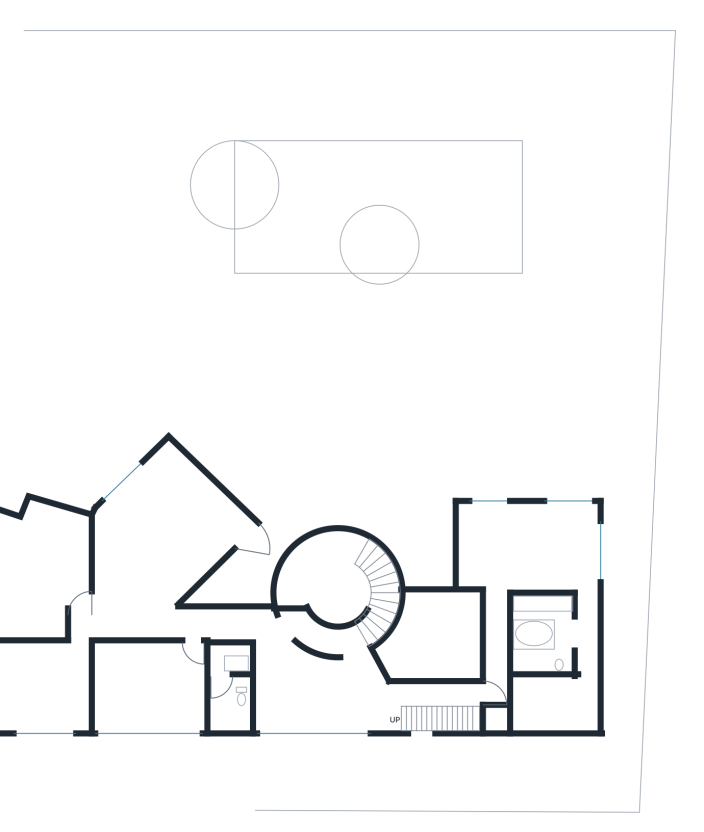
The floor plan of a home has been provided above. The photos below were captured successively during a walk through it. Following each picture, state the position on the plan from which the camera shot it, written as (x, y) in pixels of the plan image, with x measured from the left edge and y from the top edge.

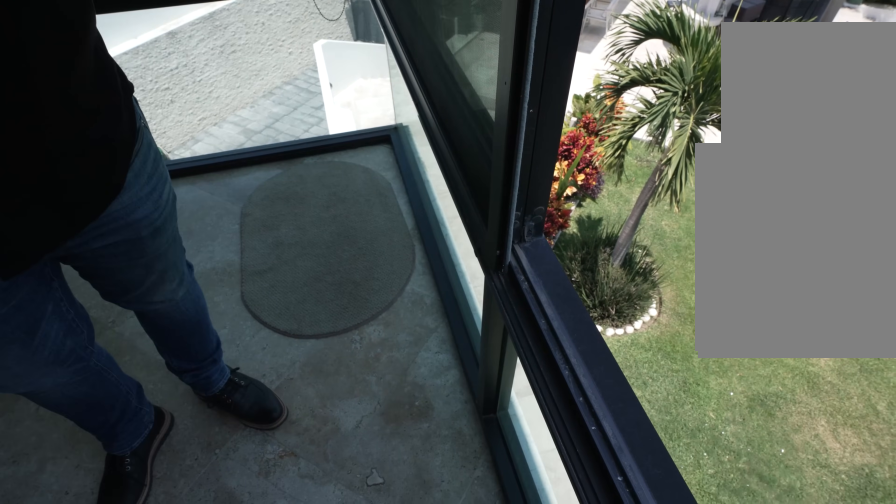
(169, 472)
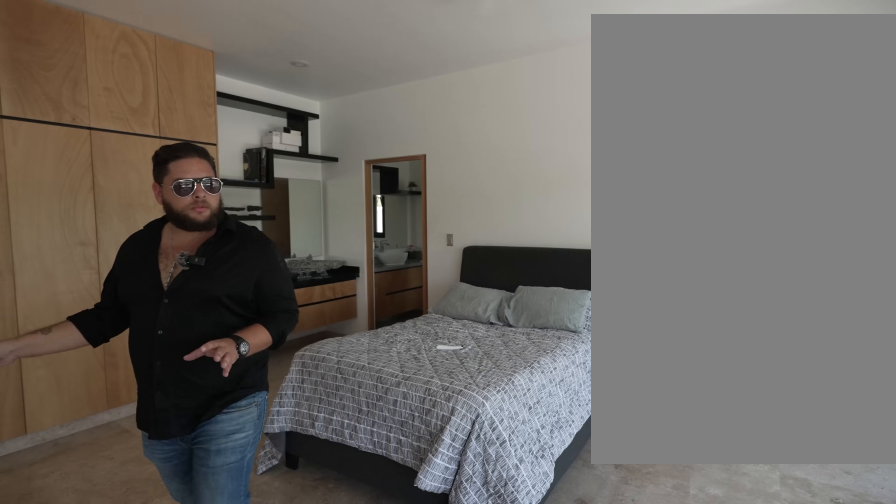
(54, 564)
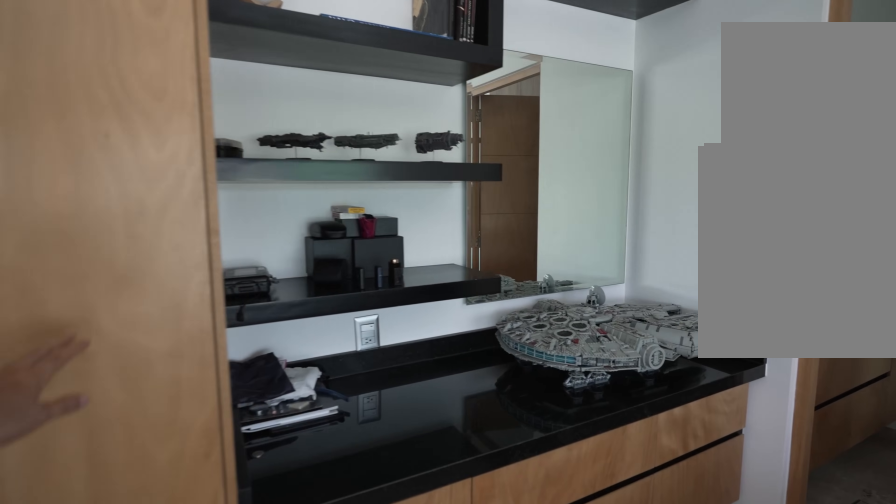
(47, 573)
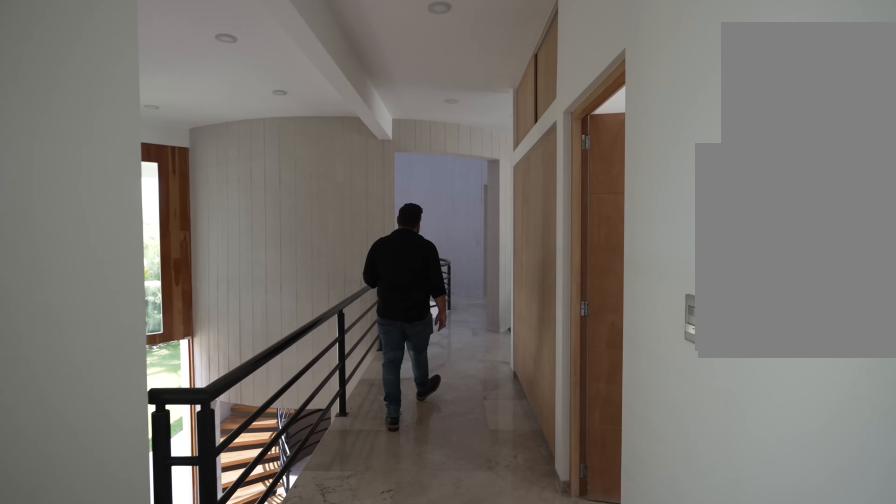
(223, 627)
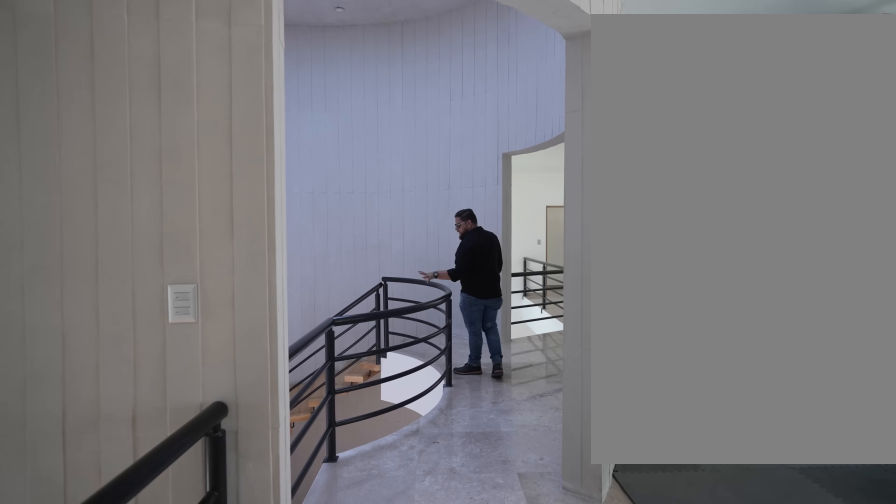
(279, 630)
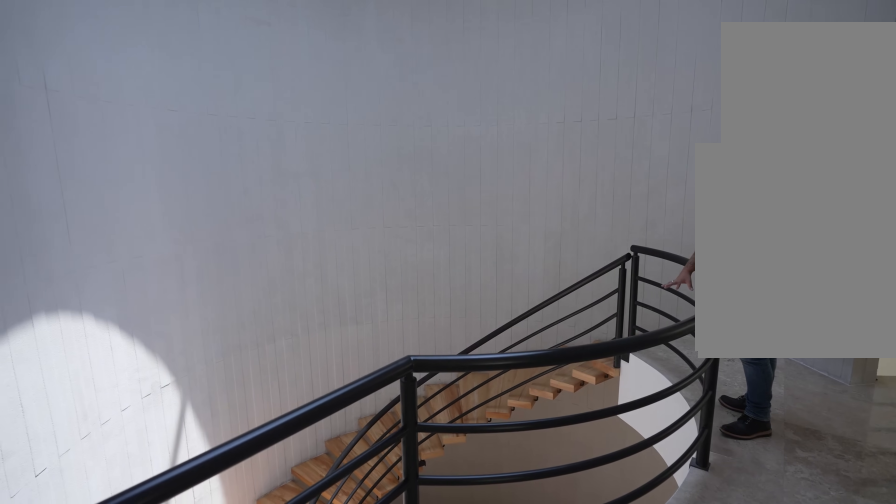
(295, 627)
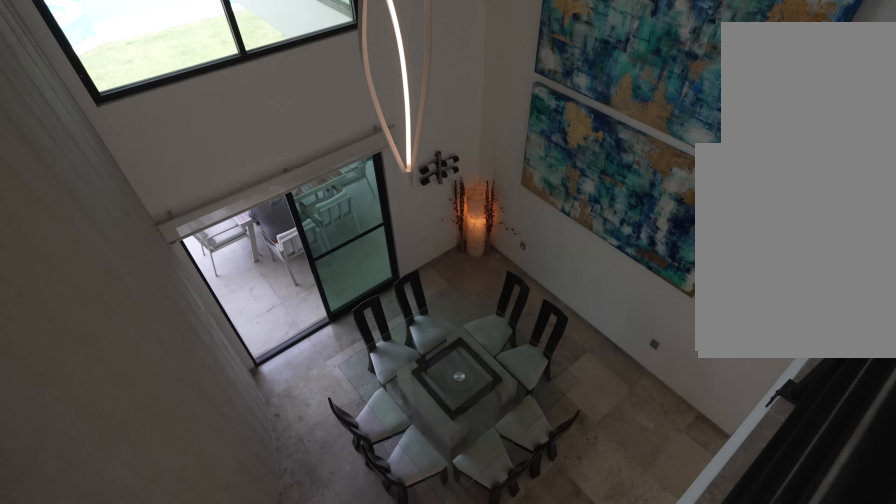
(386, 687)
